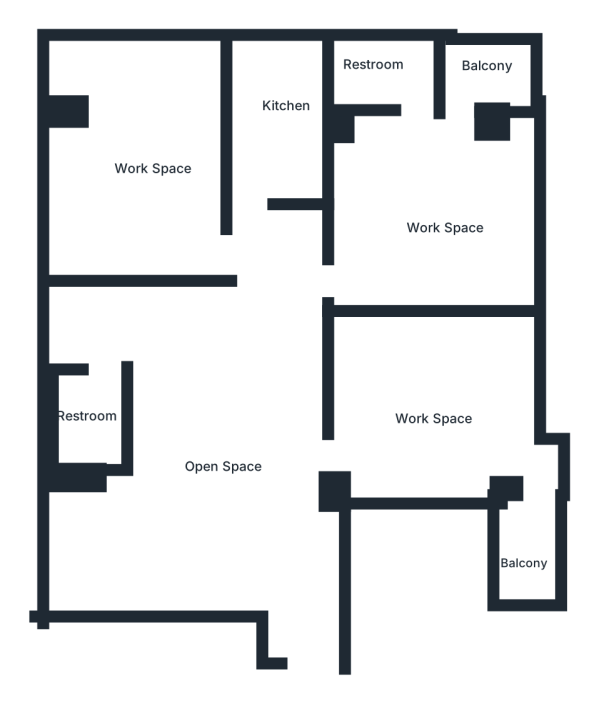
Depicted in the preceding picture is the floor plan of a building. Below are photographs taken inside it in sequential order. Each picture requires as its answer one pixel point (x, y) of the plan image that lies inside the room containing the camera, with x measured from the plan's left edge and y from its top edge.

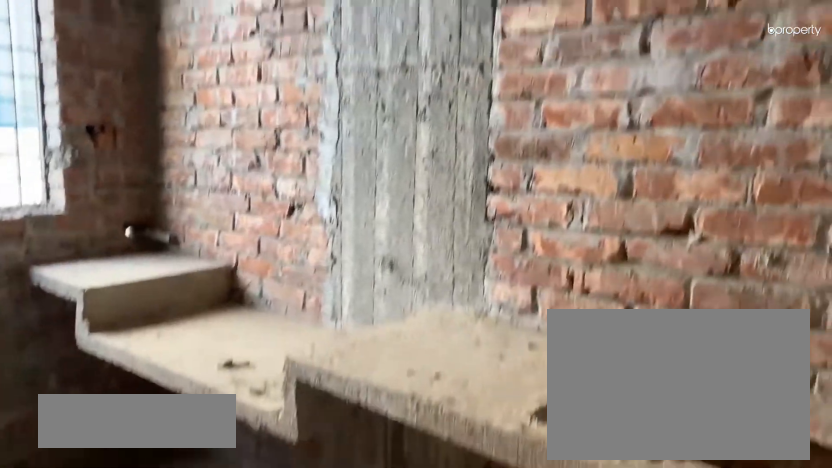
(280, 97)
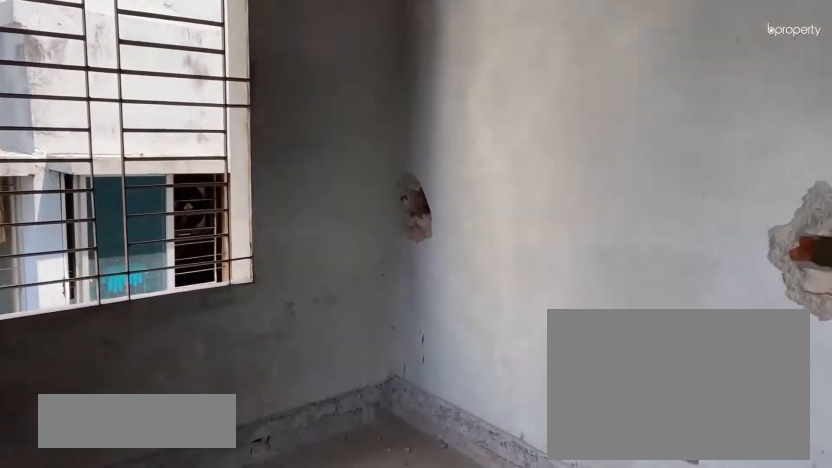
(145, 132)
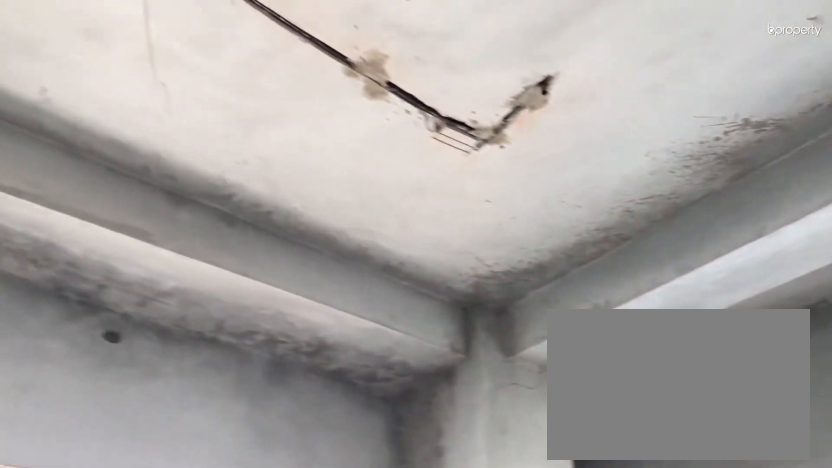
(145, 132)
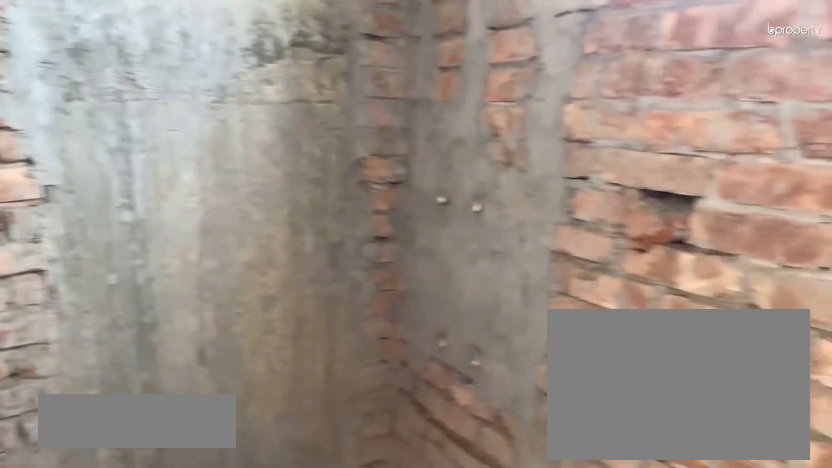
(86, 420)
